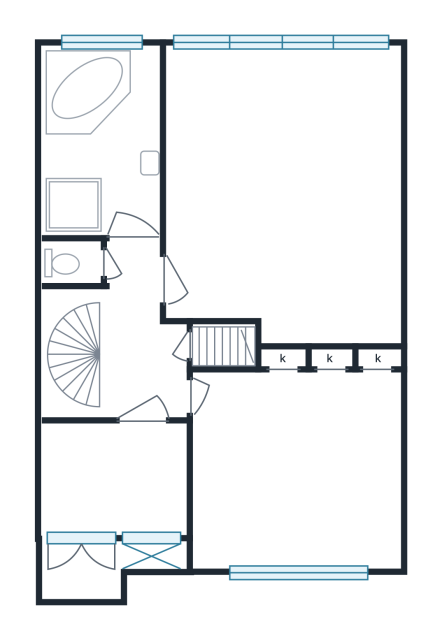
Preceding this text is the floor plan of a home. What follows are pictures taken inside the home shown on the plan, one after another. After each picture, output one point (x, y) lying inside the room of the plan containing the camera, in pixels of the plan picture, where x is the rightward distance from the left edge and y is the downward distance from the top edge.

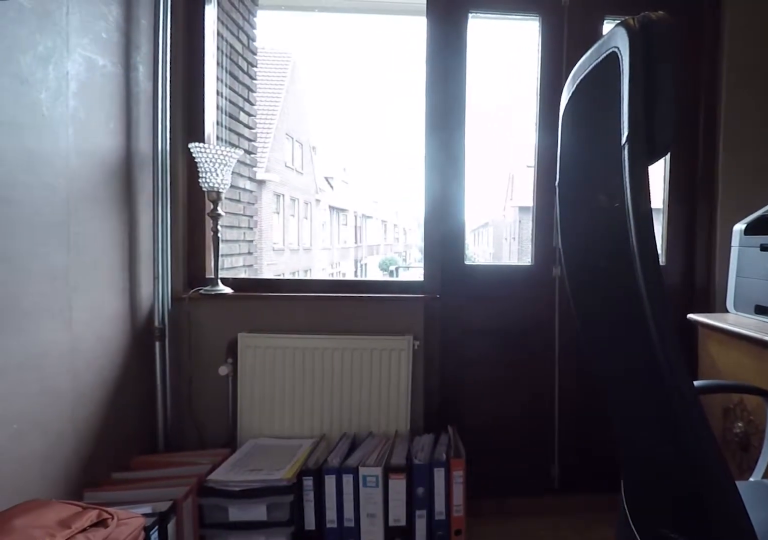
(115, 479)
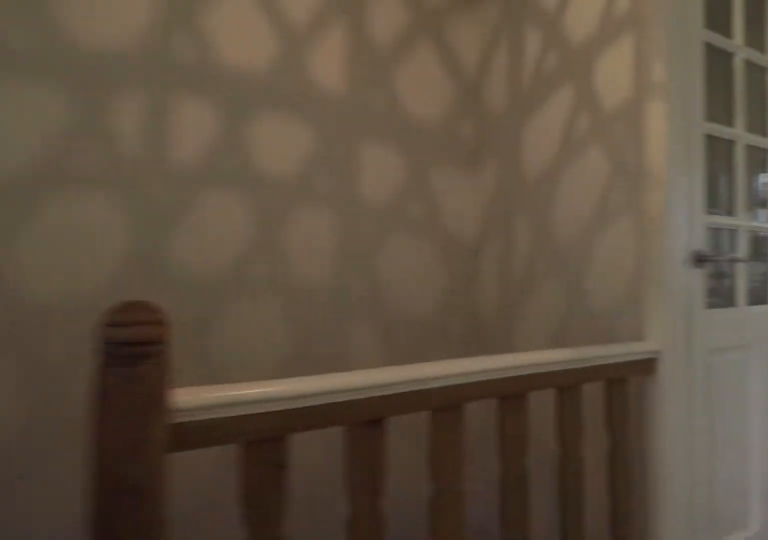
(128, 342)
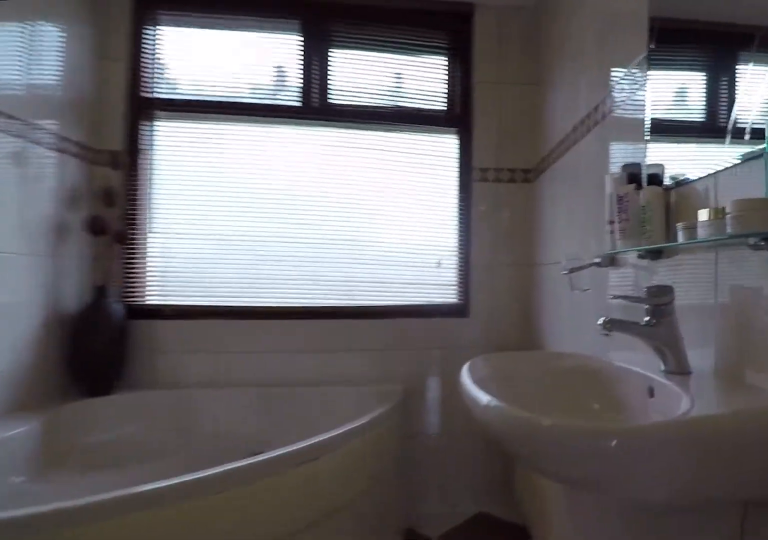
(103, 141)
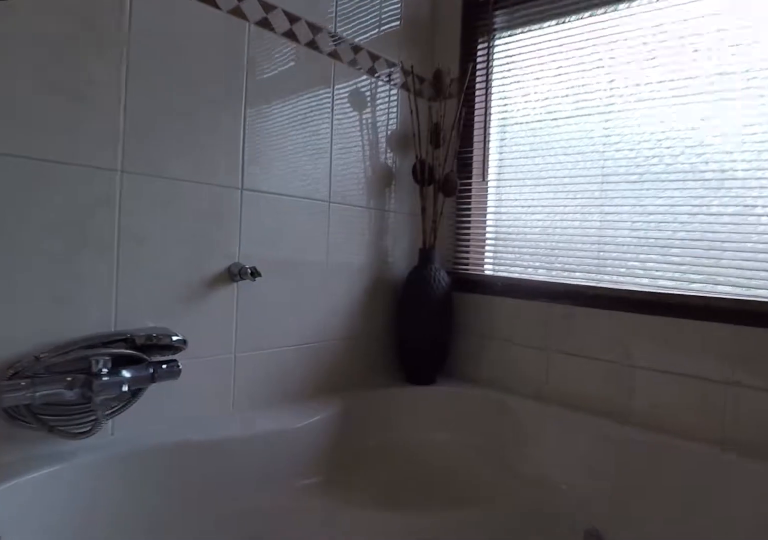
(103, 141)
